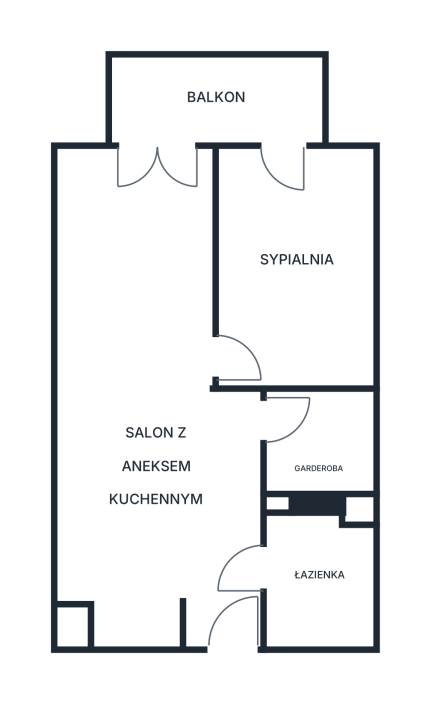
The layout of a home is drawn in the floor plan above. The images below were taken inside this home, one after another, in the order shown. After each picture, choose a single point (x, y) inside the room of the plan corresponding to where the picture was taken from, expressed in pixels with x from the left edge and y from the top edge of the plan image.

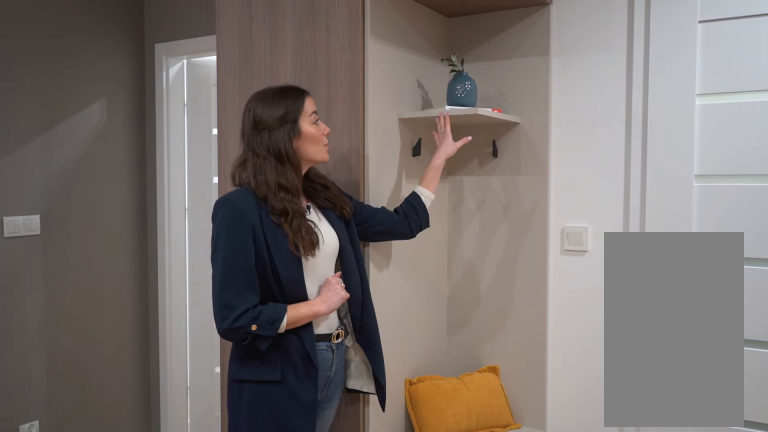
(147, 399)
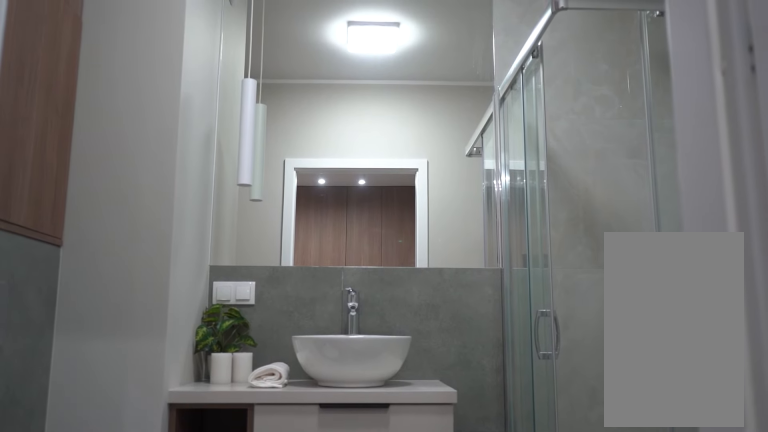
(319, 581)
